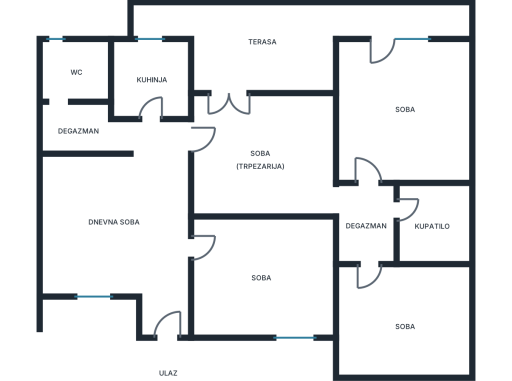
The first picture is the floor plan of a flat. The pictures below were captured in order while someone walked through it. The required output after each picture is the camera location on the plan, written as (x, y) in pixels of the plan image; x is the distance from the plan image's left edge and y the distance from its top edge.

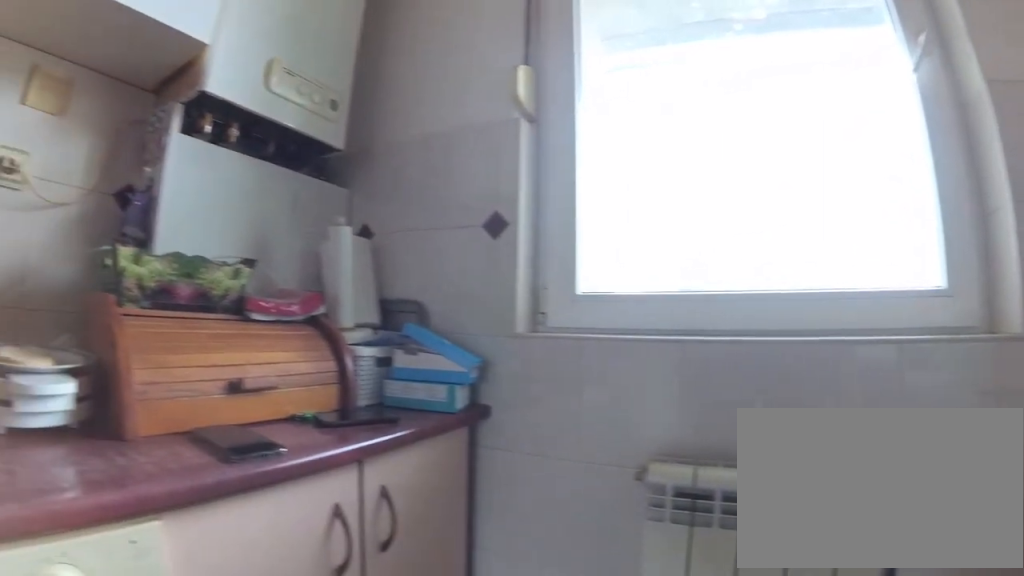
(152, 76)
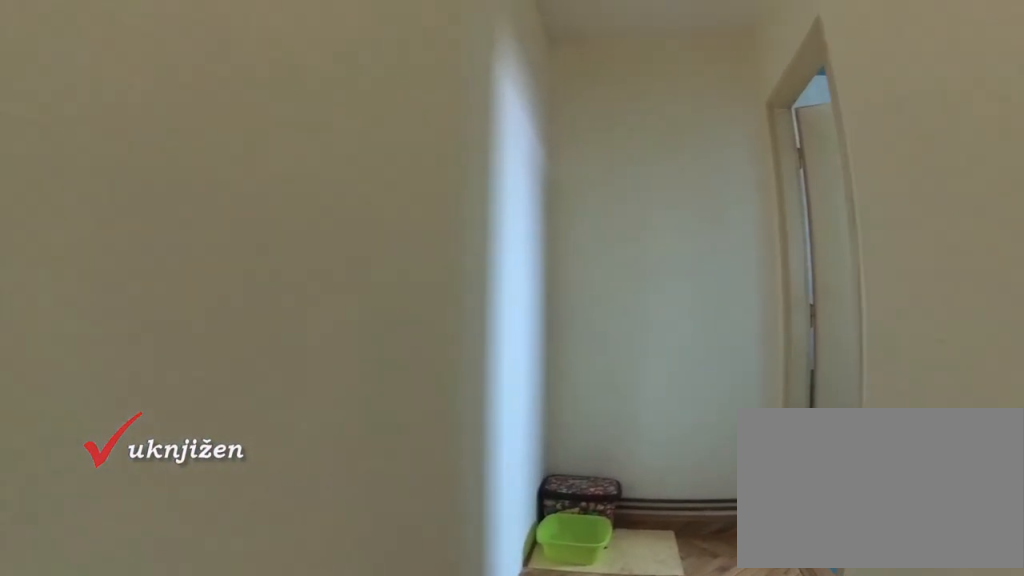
(145, 141)
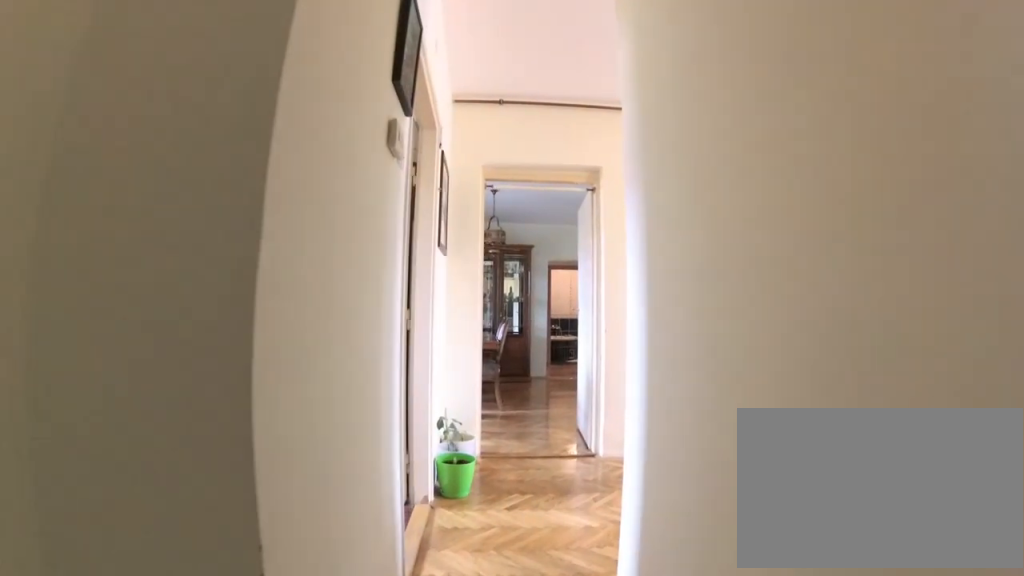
(65, 135)
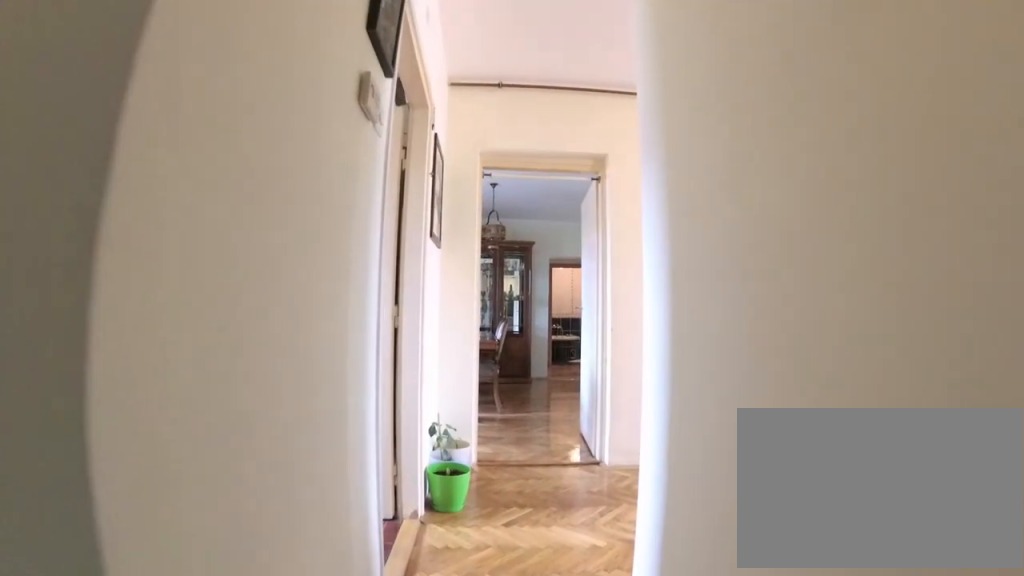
(70, 134)
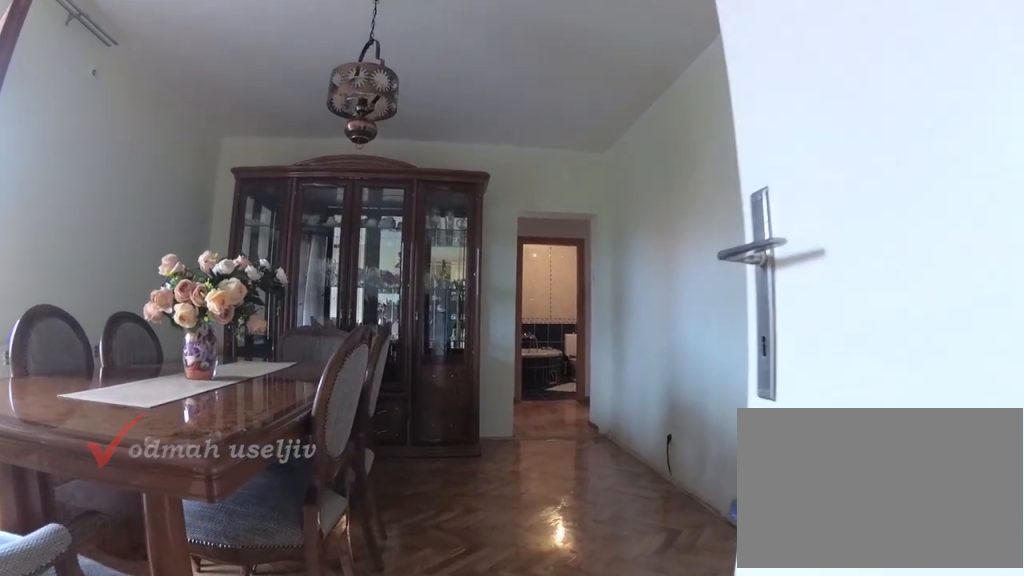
(183, 160)
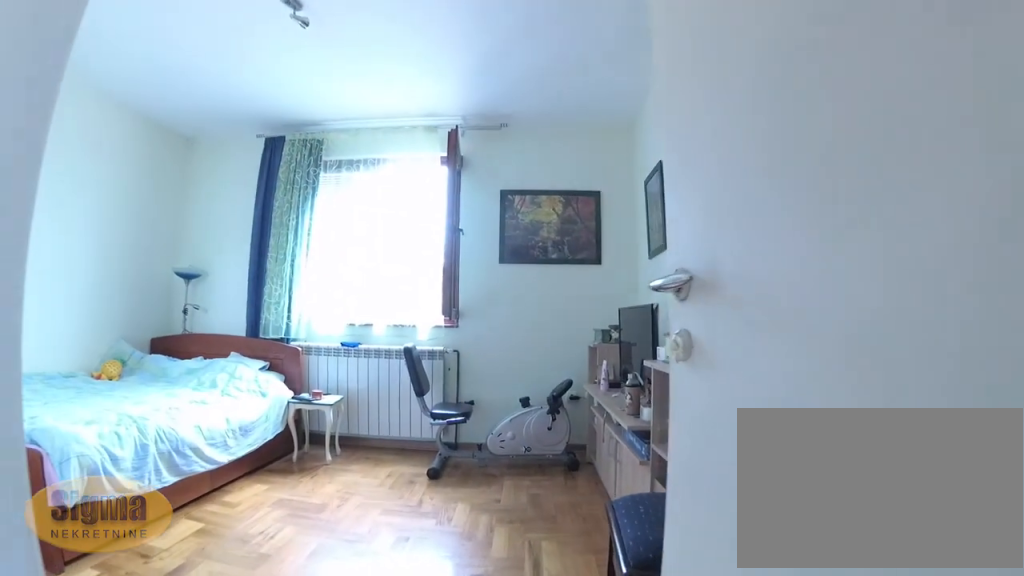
(368, 239)
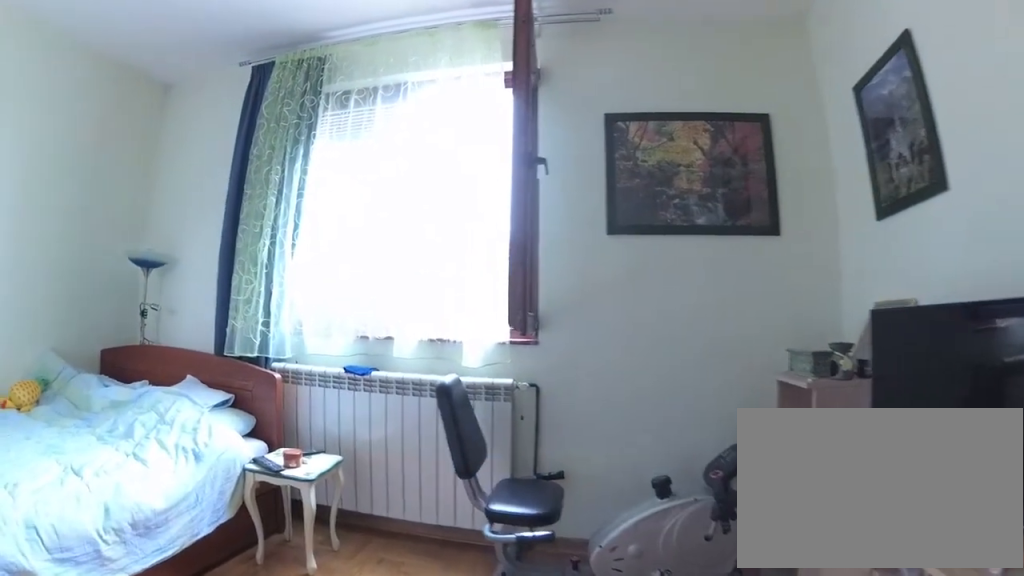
(368, 298)
